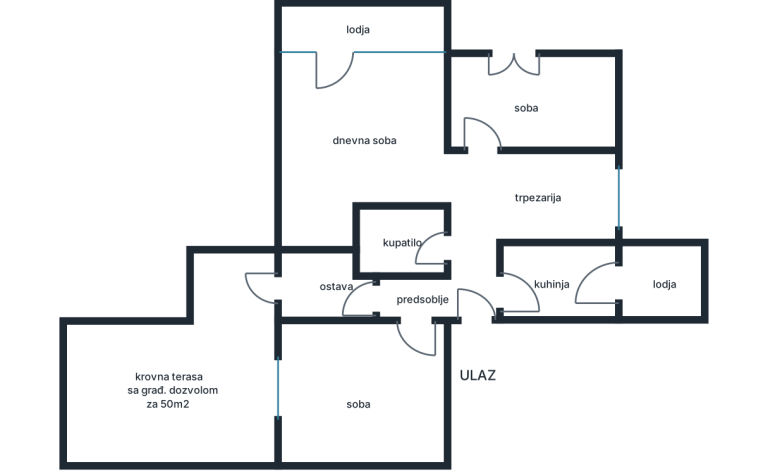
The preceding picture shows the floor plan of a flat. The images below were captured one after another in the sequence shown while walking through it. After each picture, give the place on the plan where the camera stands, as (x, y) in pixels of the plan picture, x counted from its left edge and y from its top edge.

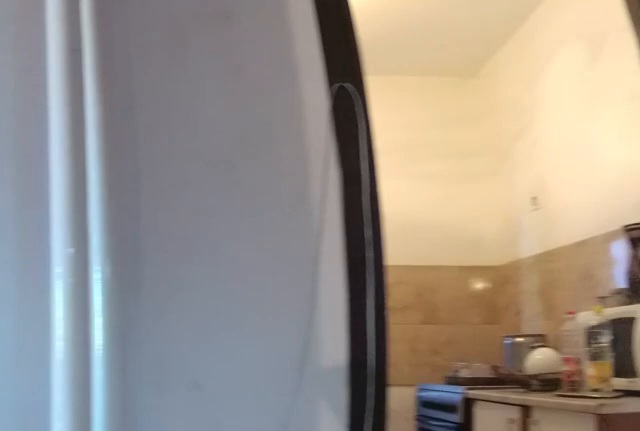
(457, 259)
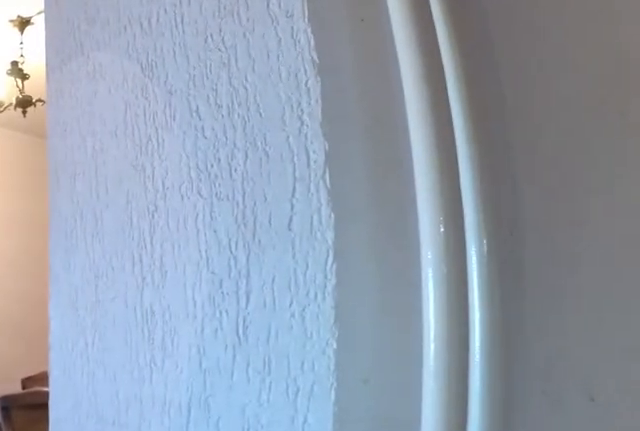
(468, 263)
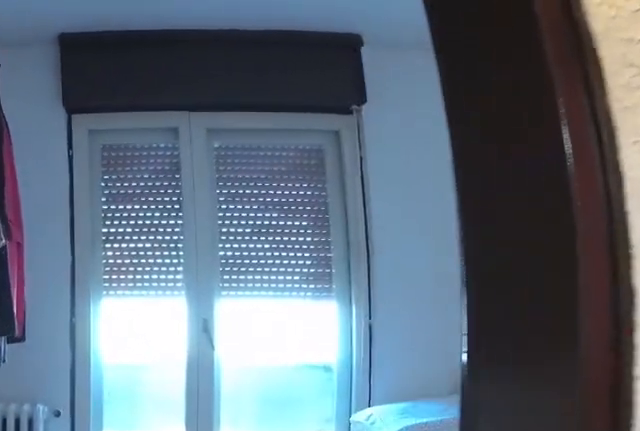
(483, 183)
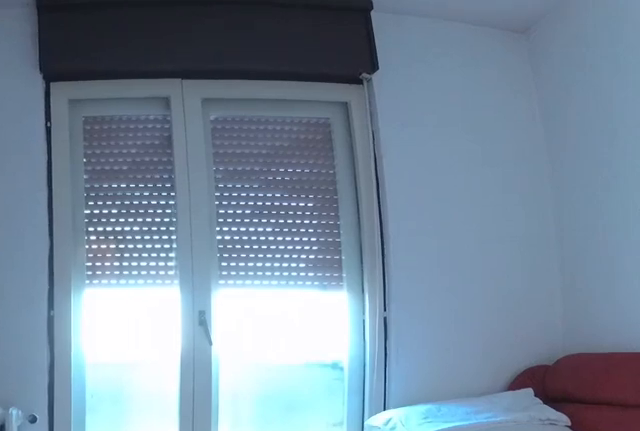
(483, 173)
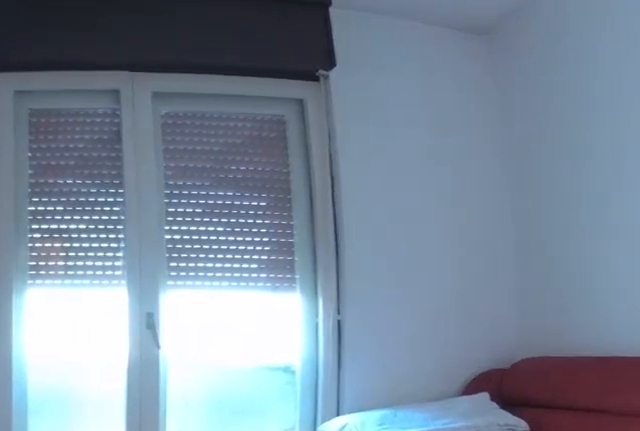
(481, 170)
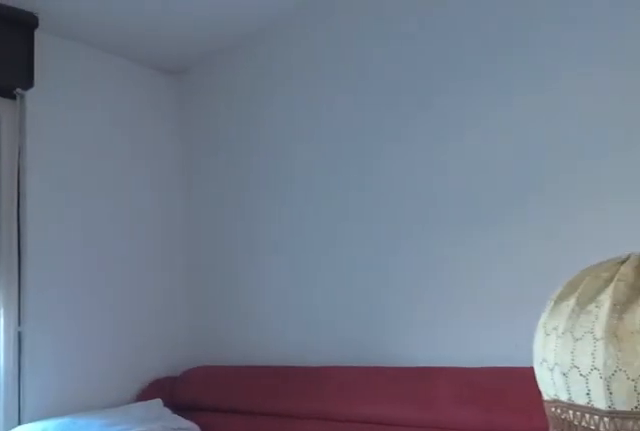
(474, 159)
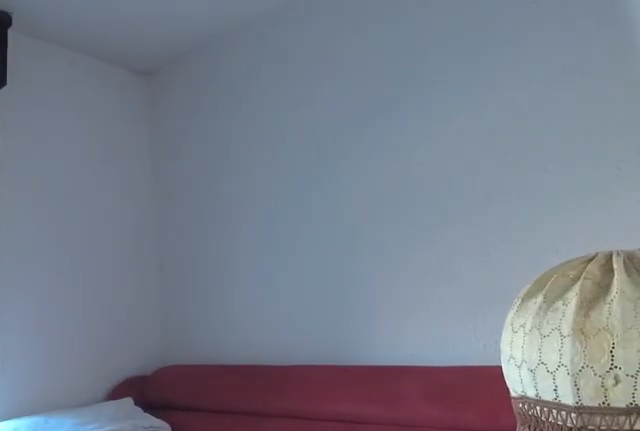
(477, 153)
